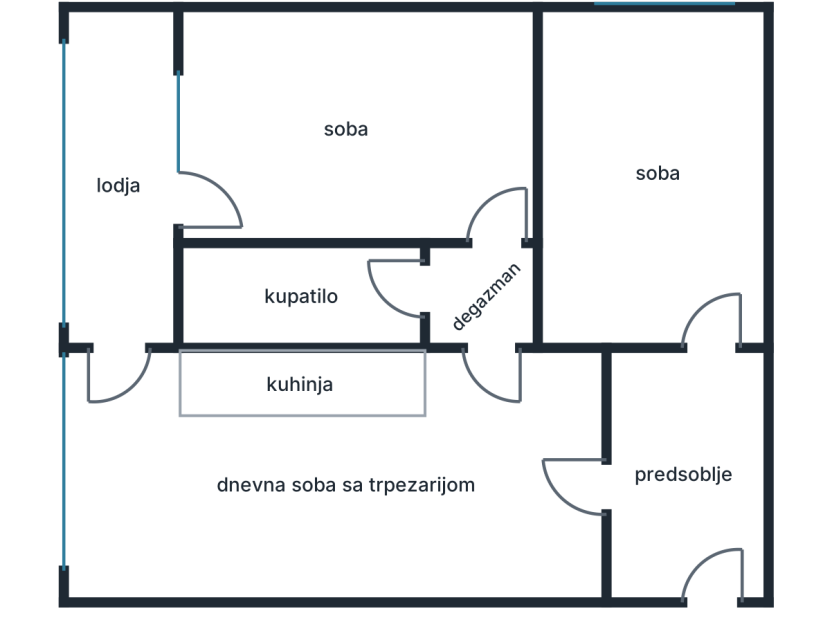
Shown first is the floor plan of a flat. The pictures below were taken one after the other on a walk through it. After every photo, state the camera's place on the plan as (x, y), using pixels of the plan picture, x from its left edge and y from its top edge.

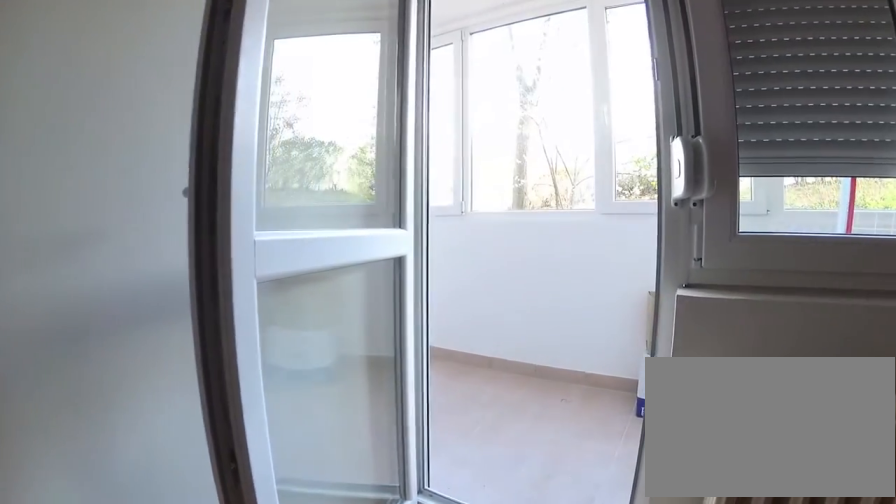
(306, 189)
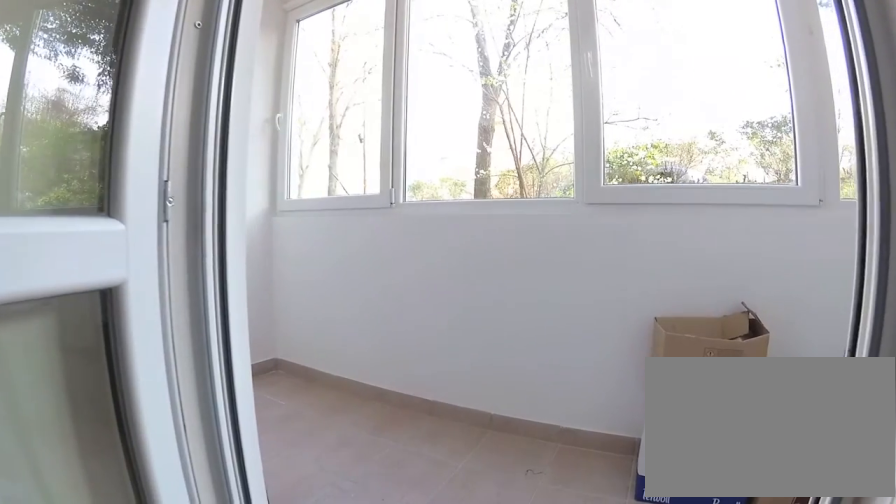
(208, 193)
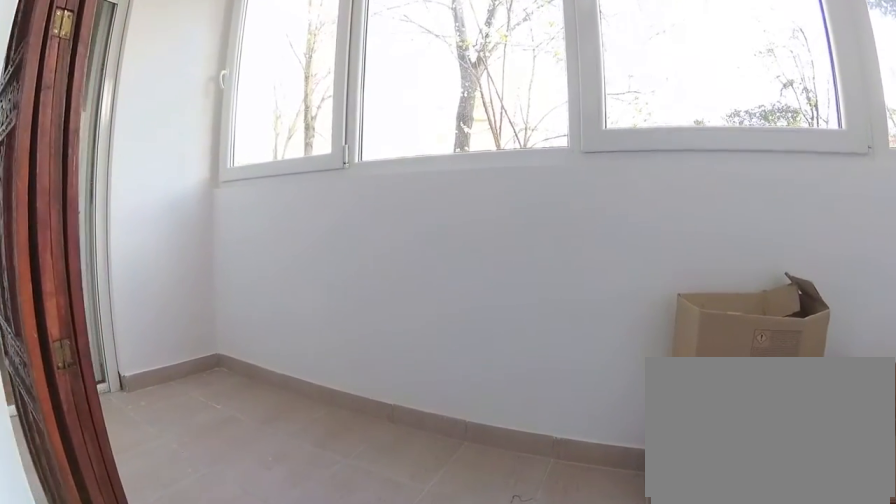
(187, 187)
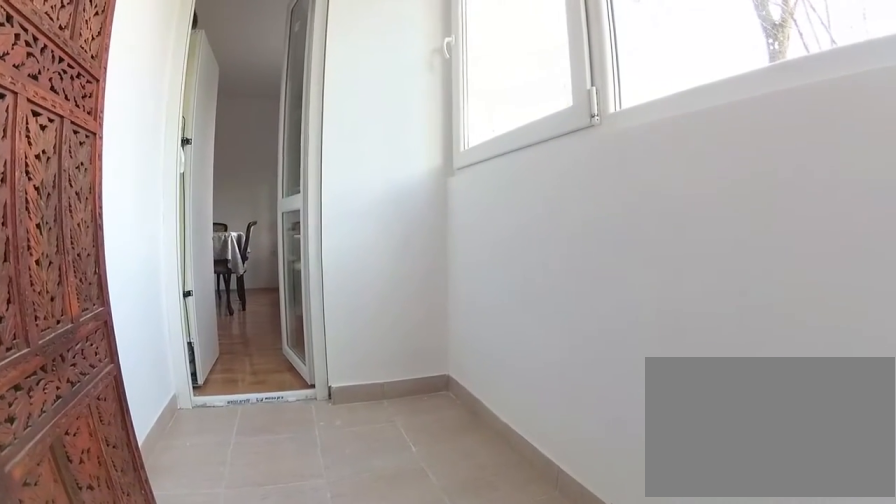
(134, 191)
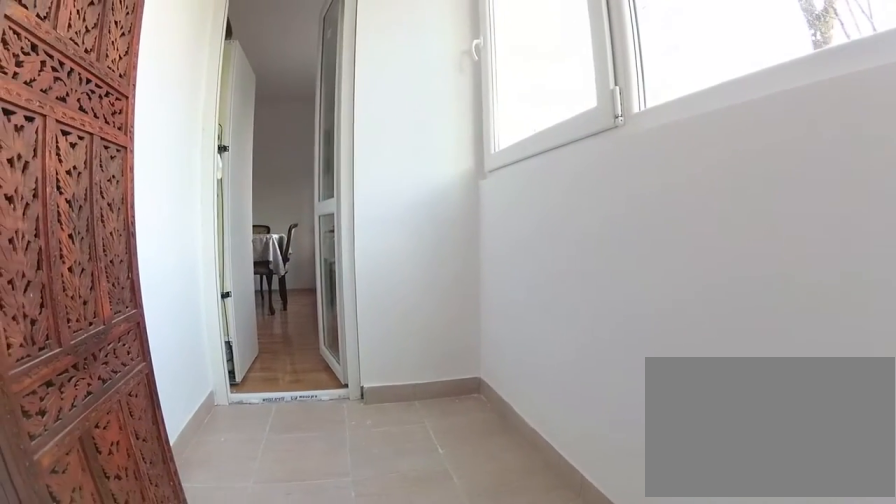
(132, 192)
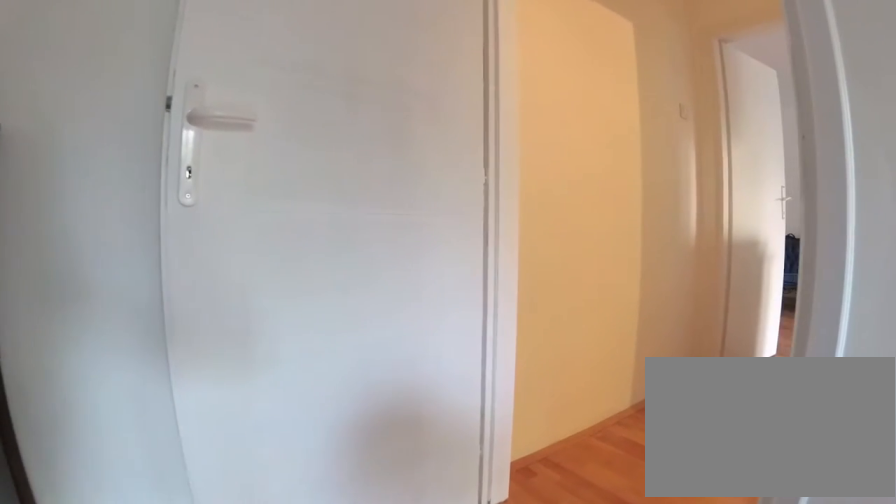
(388, 202)
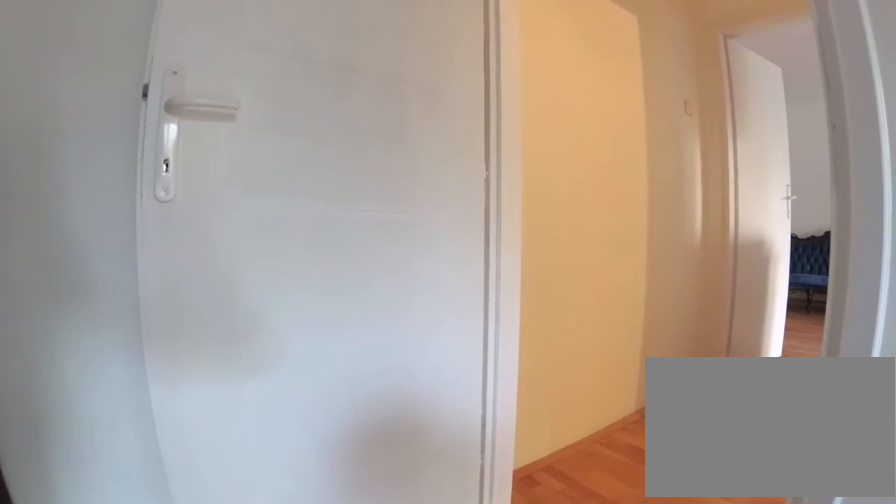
(394, 200)
